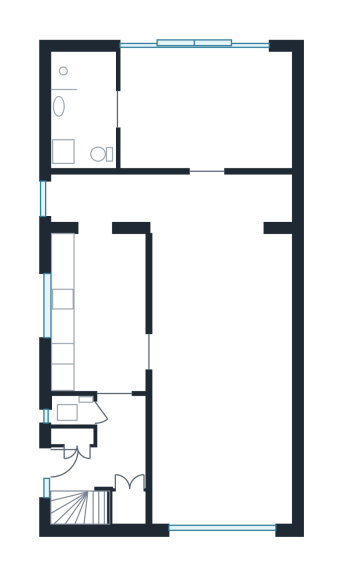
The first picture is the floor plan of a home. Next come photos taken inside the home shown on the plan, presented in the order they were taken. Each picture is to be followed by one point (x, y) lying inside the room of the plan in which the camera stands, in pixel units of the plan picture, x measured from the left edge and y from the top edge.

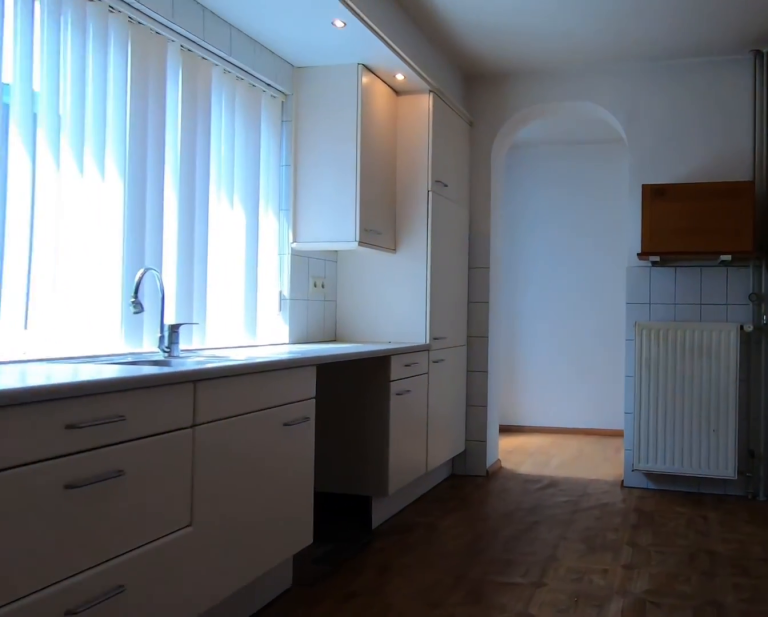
(109, 311)
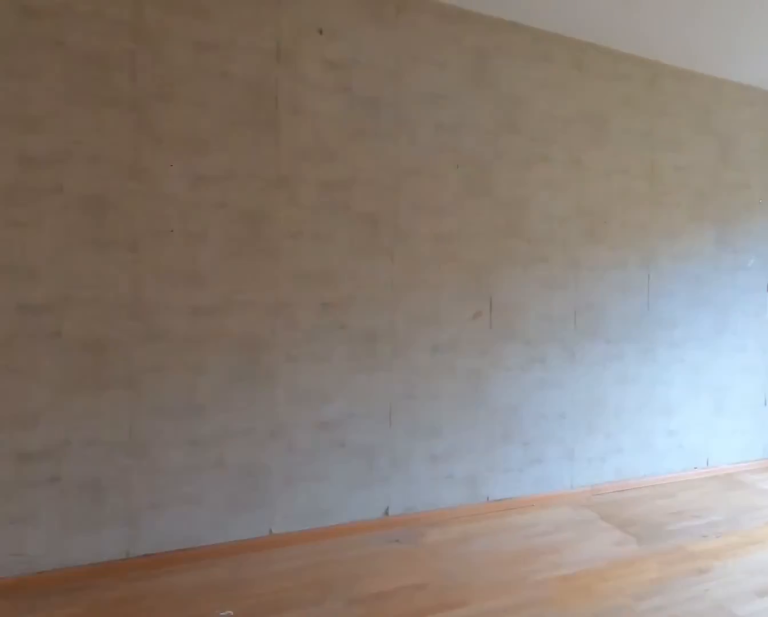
(220, 377)
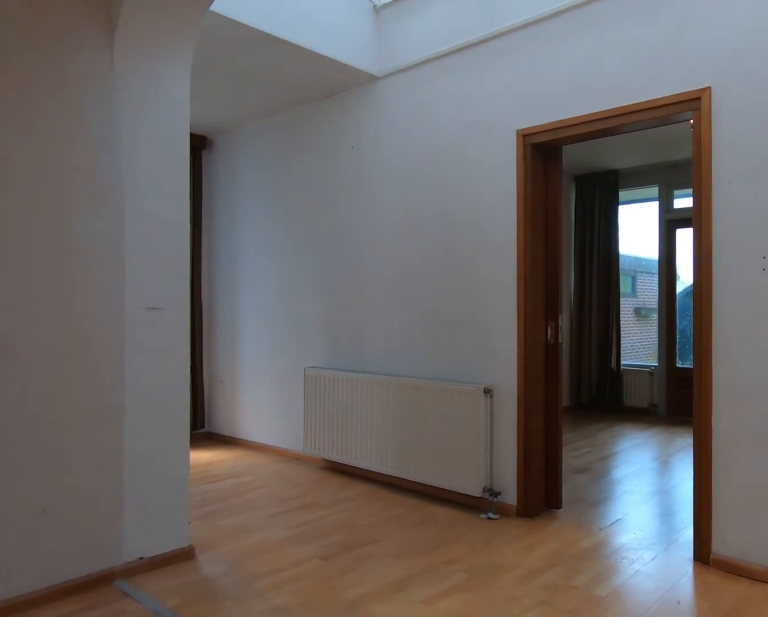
(220, 377)
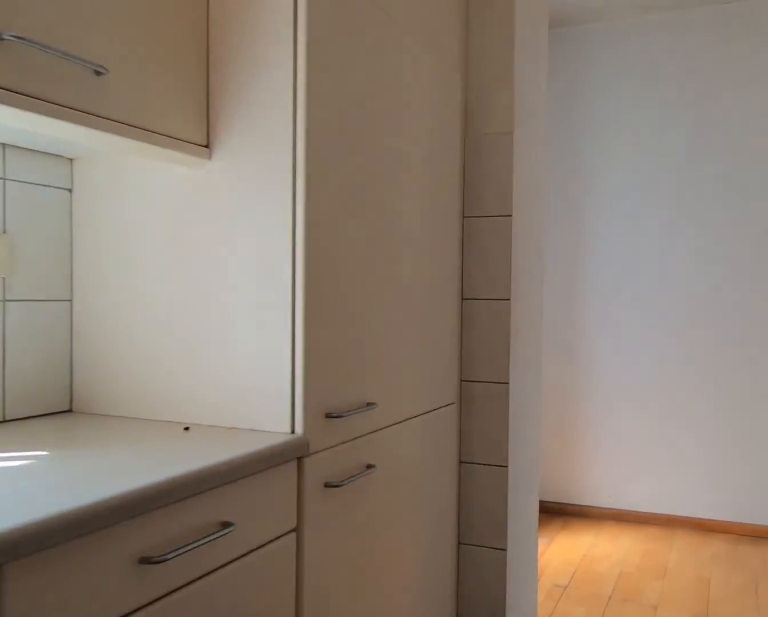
(109, 311)
